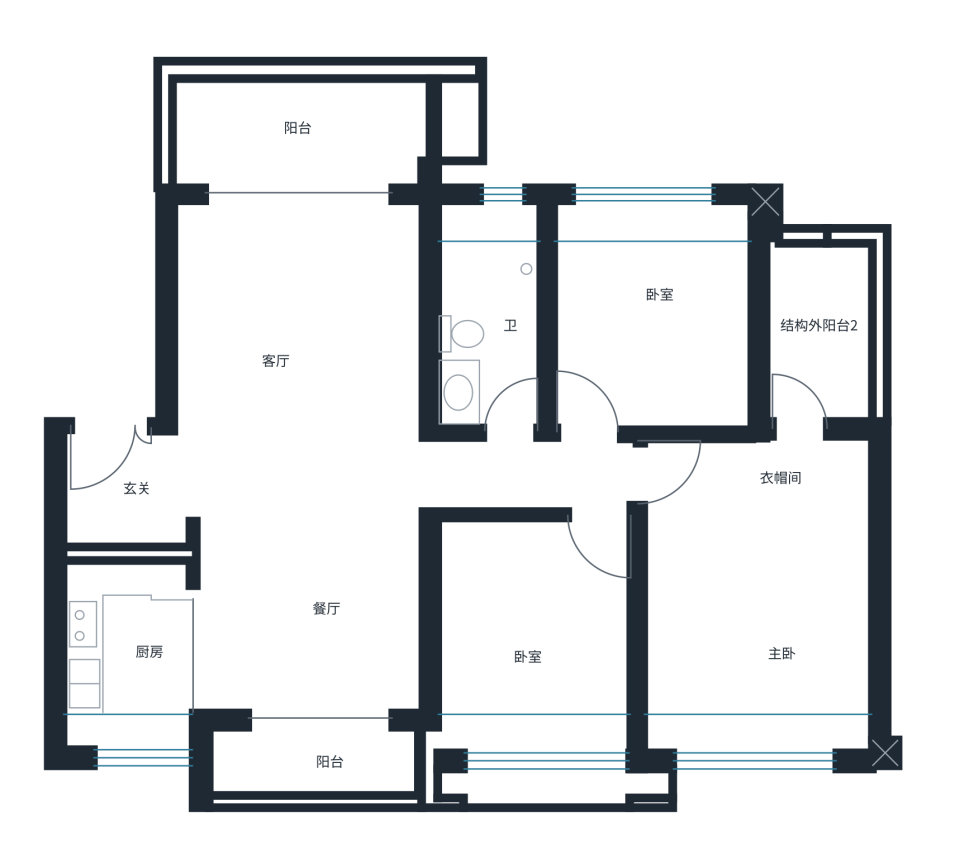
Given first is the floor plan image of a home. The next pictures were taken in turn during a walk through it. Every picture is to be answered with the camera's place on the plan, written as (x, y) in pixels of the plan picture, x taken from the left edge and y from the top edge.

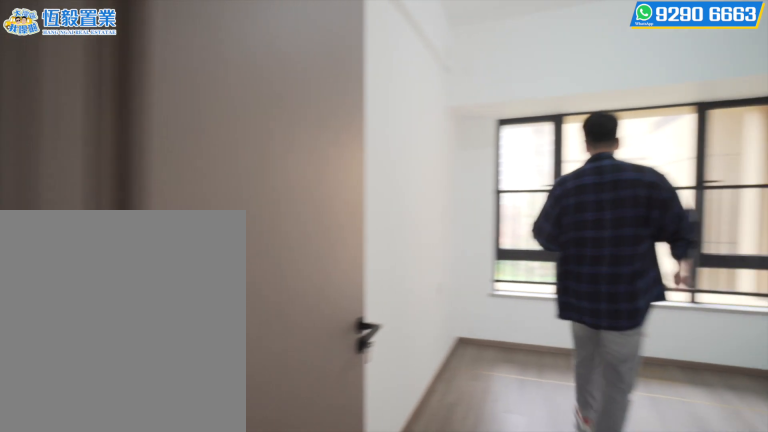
(559, 615)
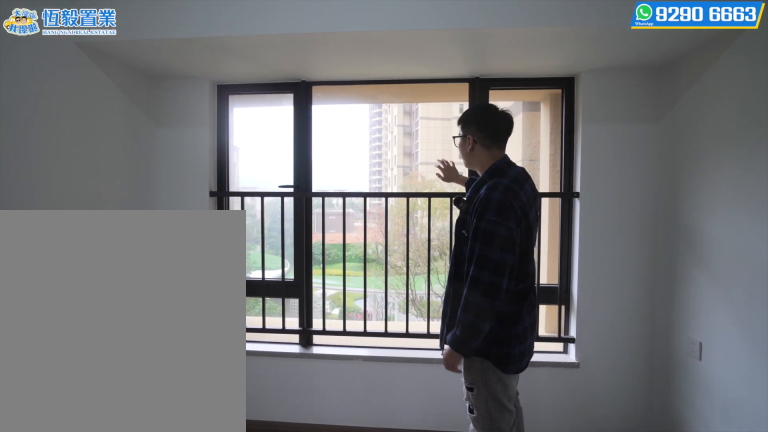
(502, 719)
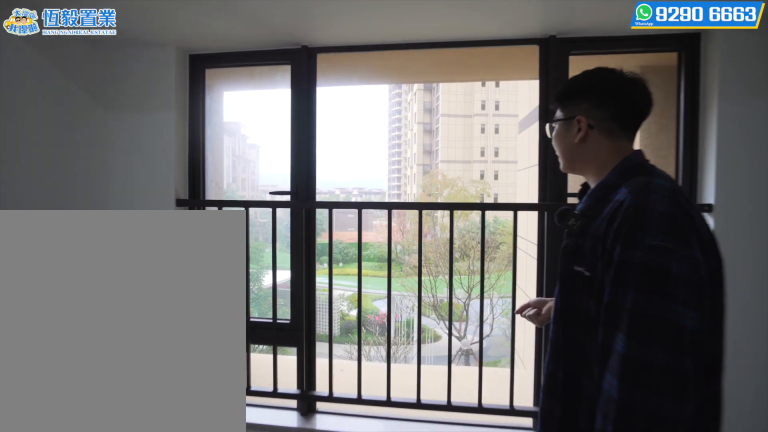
(503, 721)
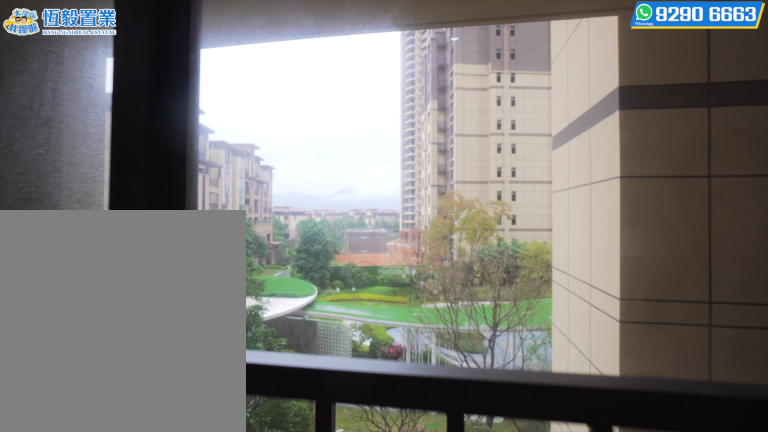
(502, 720)
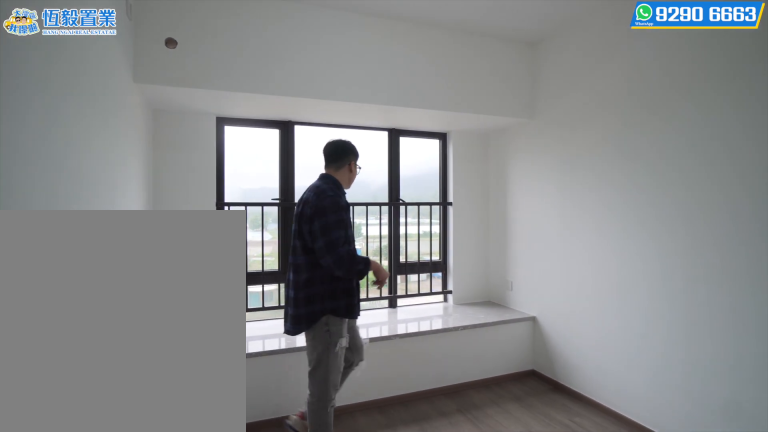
(590, 272)
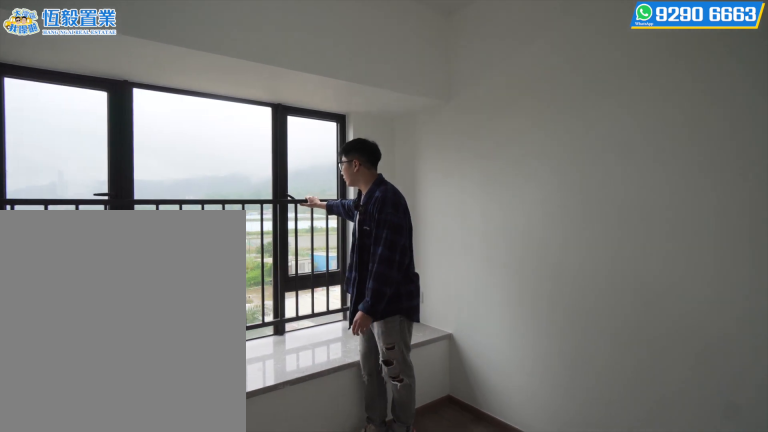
(697, 275)
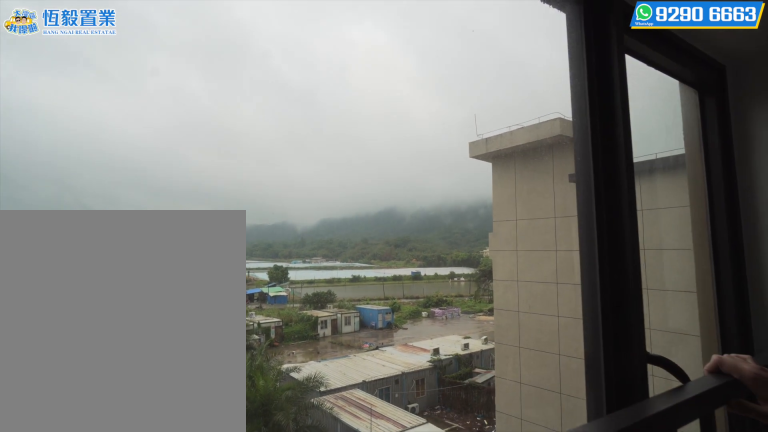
(696, 274)
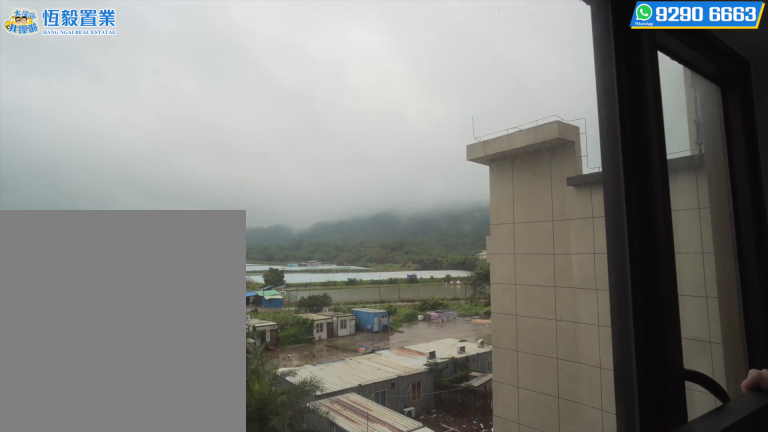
(697, 274)
